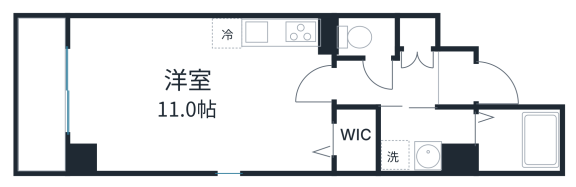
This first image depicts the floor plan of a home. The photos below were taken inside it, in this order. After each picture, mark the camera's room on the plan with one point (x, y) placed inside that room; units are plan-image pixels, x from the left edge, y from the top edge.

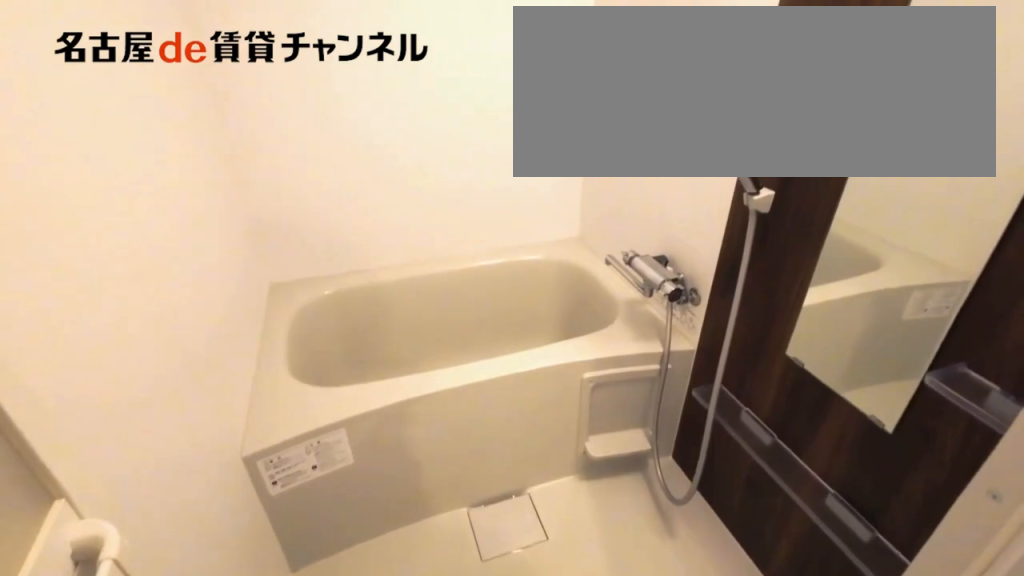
(517, 139)
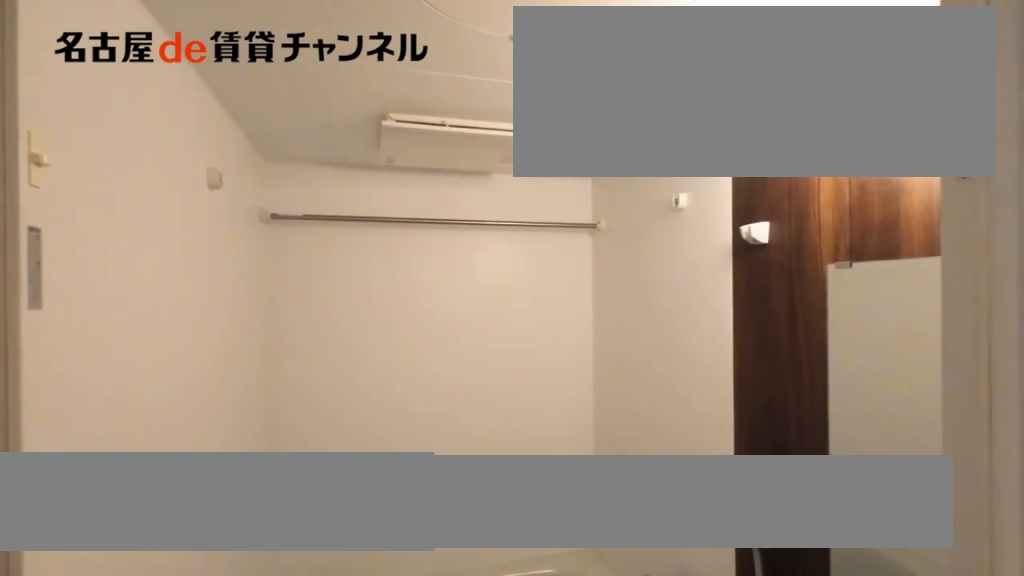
(517, 139)
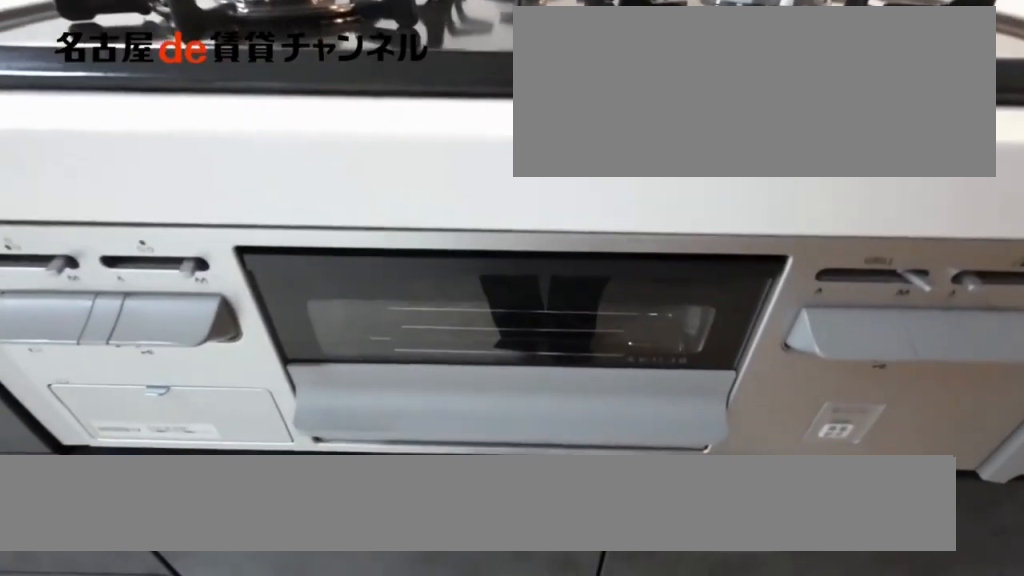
(274, 40)
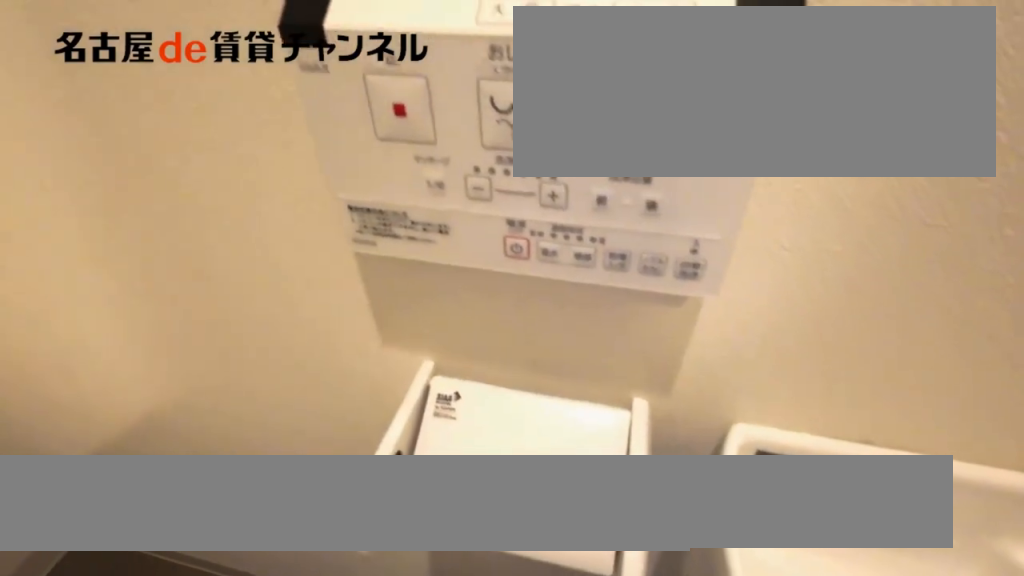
(368, 39)
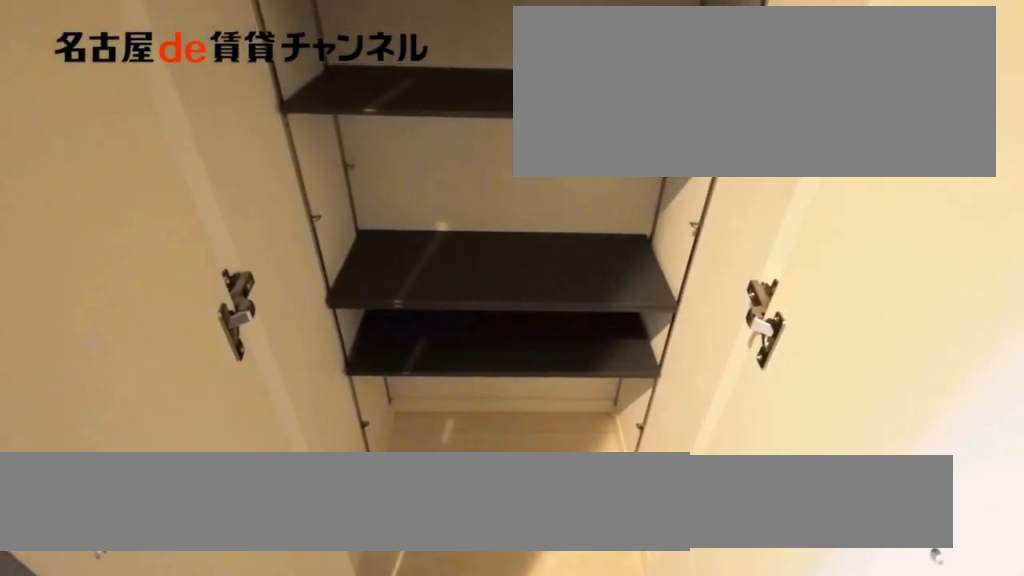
(416, 34)
